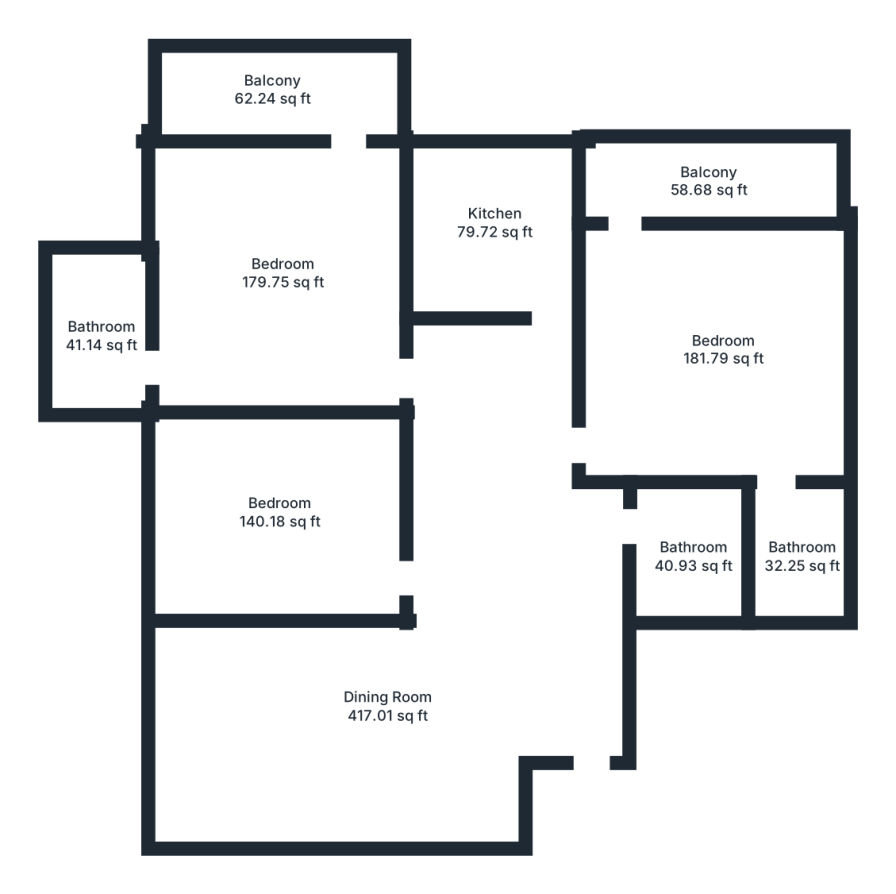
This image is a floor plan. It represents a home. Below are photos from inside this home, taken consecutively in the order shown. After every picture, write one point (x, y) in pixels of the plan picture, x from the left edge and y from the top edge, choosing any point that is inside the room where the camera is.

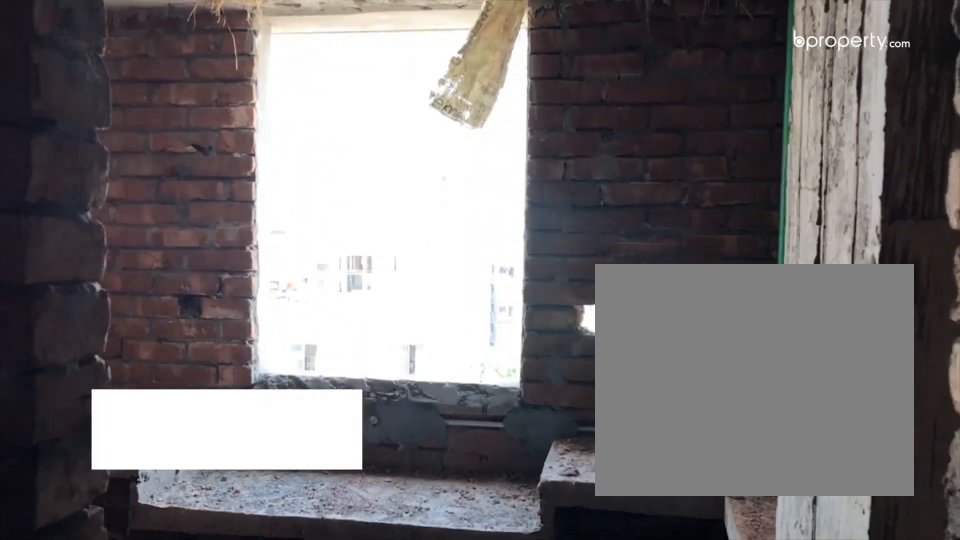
(504, 231)
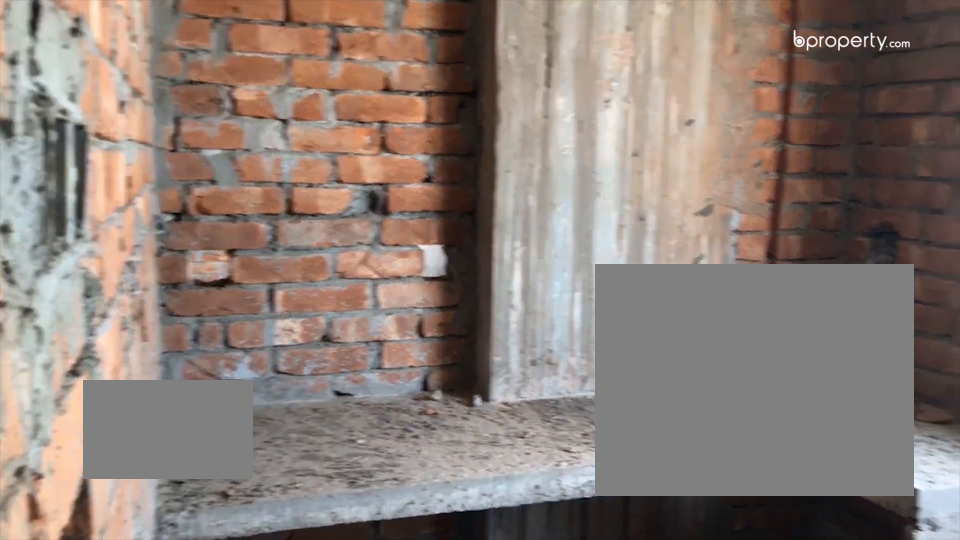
(504, 230)
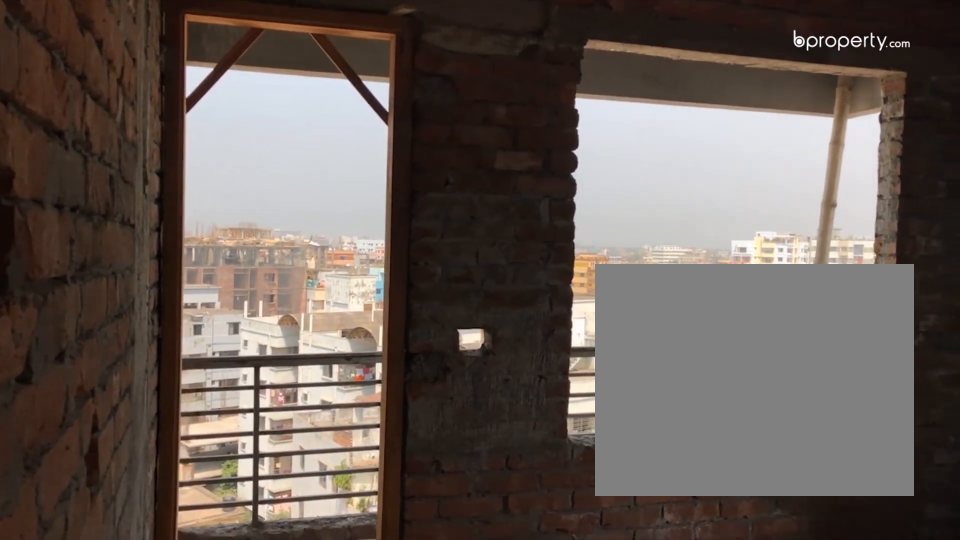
(727, 358)
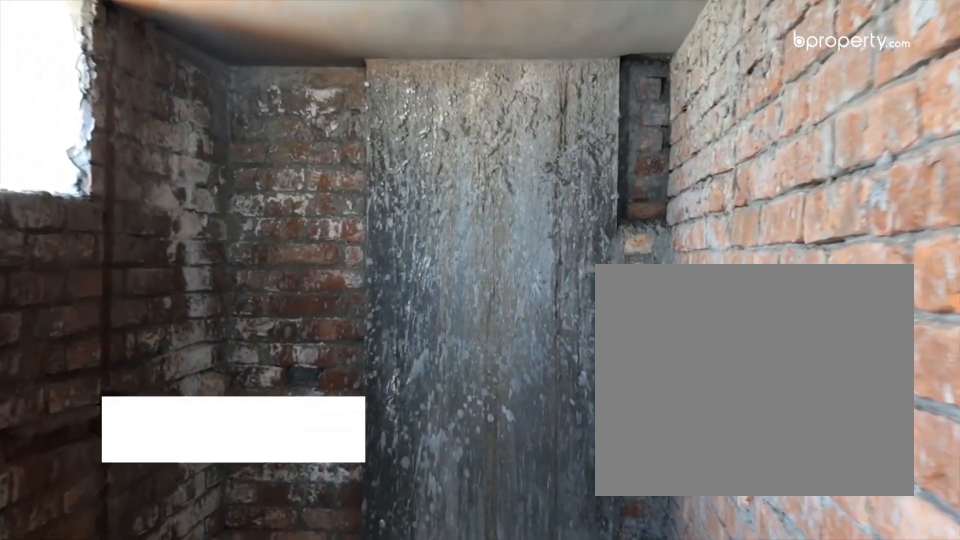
(796, 555)
